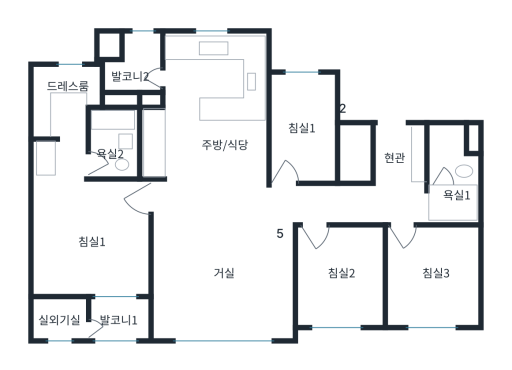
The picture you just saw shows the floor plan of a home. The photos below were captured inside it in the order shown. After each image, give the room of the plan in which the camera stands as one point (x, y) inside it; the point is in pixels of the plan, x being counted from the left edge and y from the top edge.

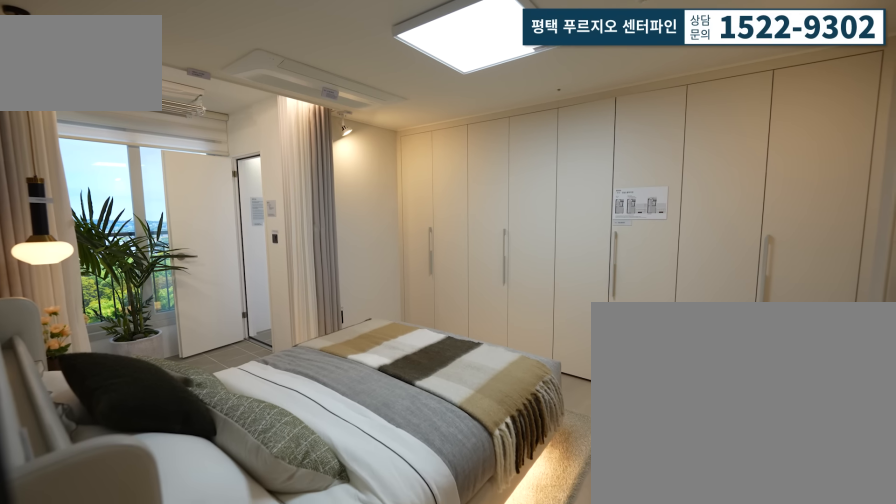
(91, 241)
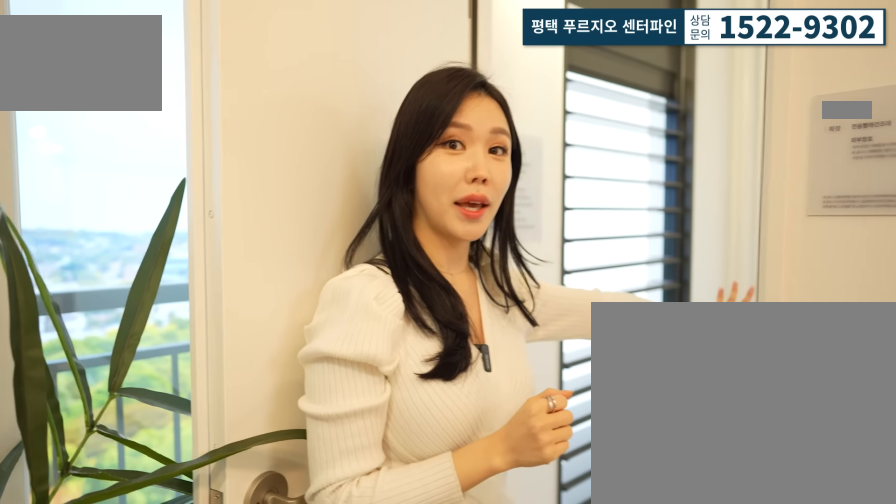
(112, 313)
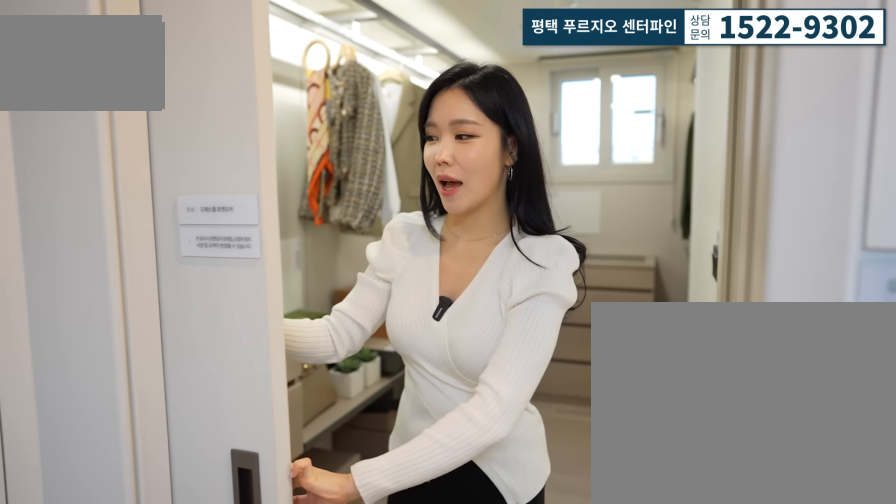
(66, 118)
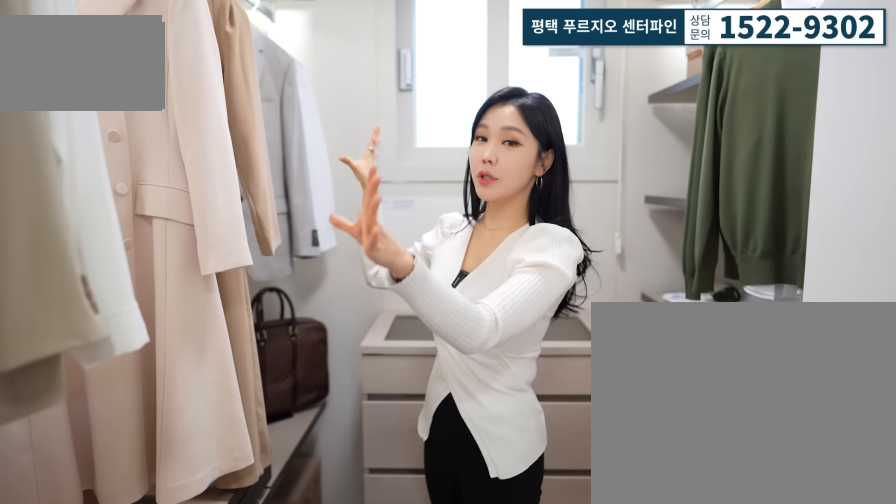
(66, 118)
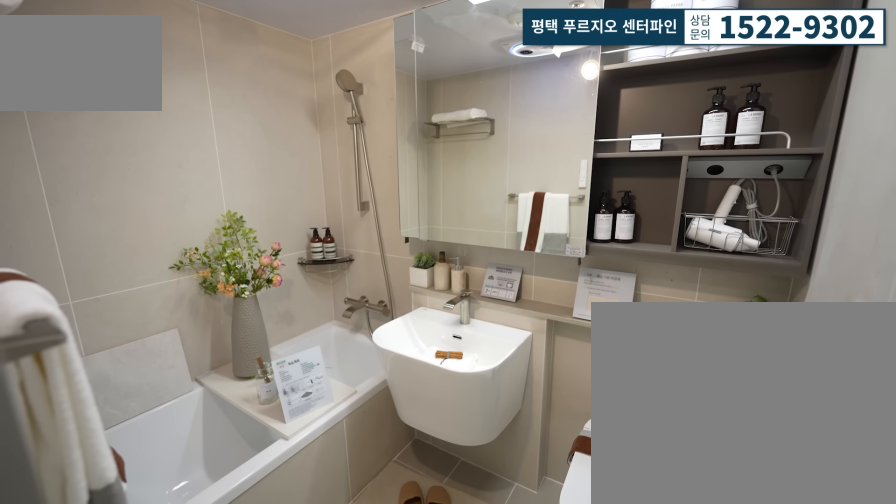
(112, 161)
